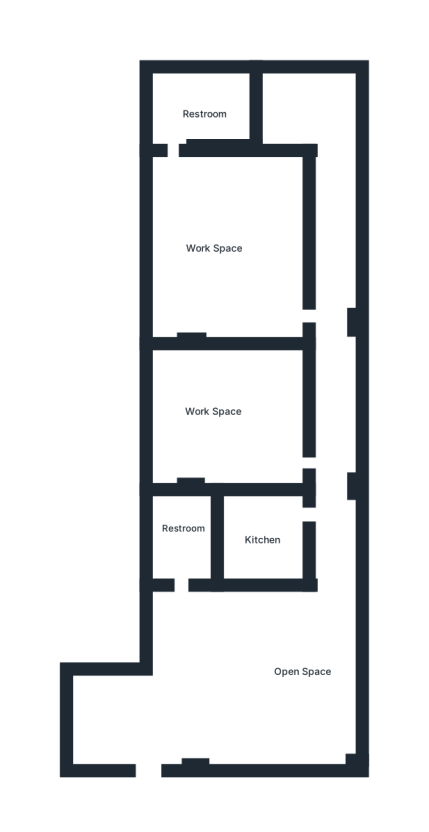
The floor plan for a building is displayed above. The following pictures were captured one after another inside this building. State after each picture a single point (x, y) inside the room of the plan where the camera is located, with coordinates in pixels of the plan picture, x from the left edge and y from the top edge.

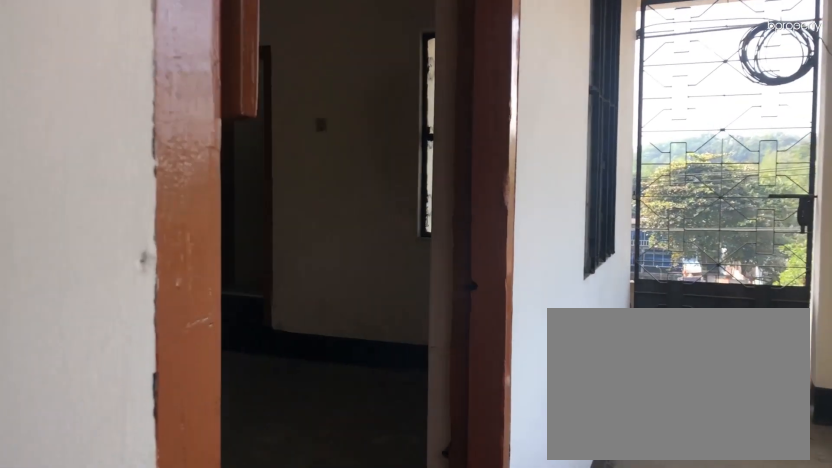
(322, 312)
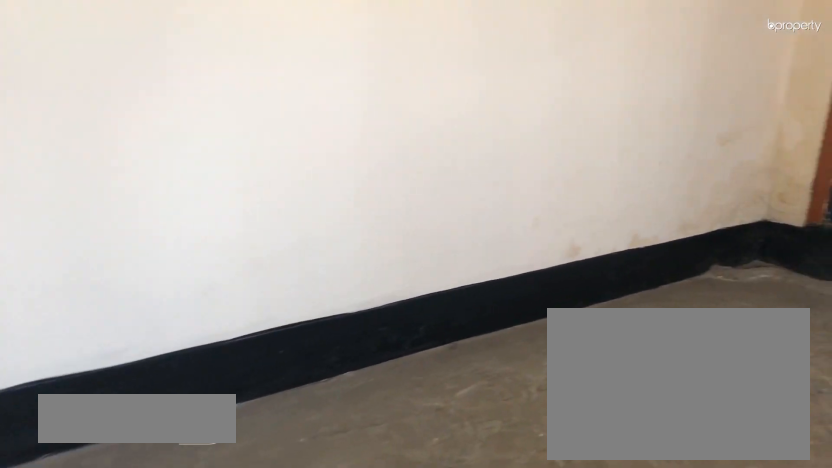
(211, 244)
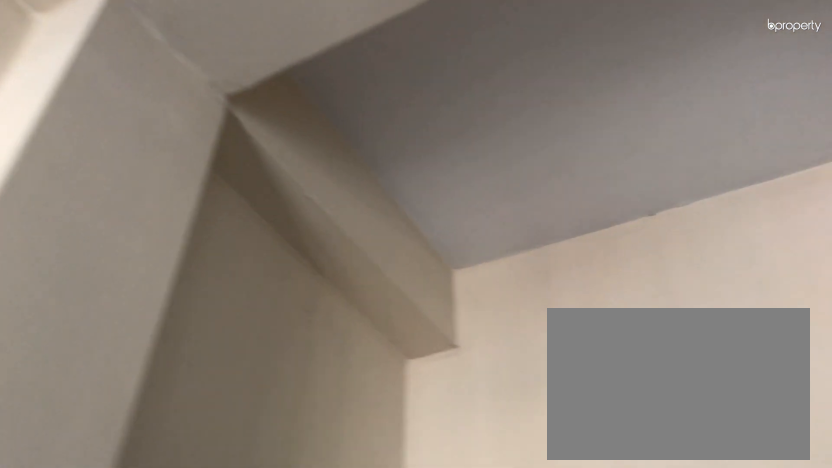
(211, 243)
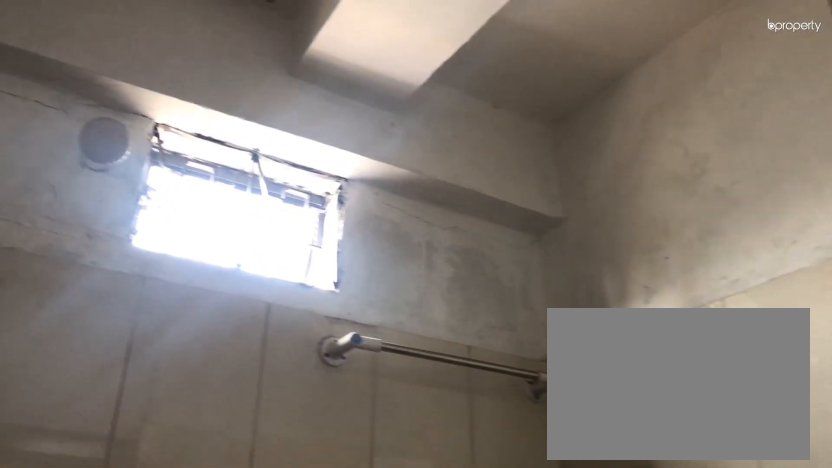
(197, 111)
